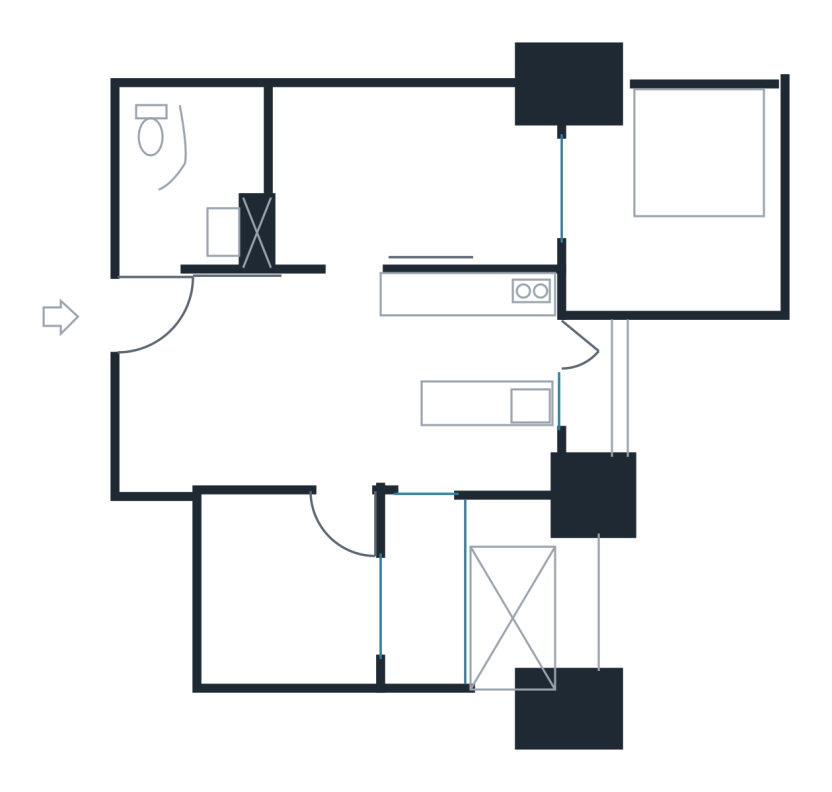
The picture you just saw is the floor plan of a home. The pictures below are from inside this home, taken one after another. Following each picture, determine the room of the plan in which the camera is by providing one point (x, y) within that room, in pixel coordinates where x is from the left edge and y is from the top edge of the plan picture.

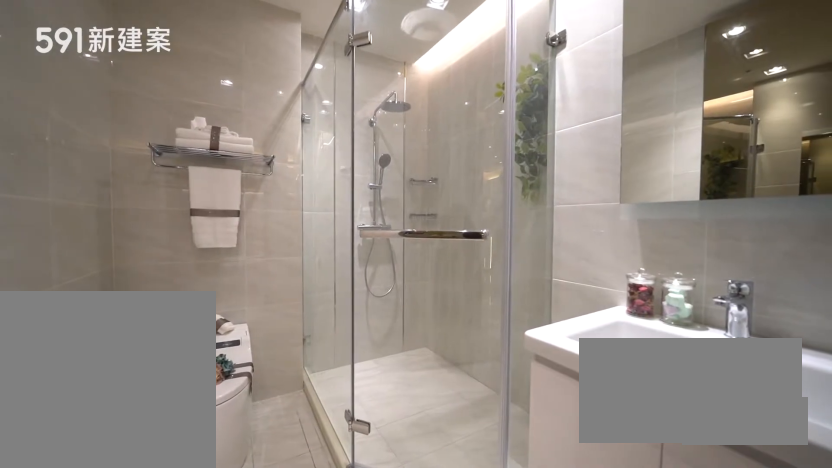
(201, 174)
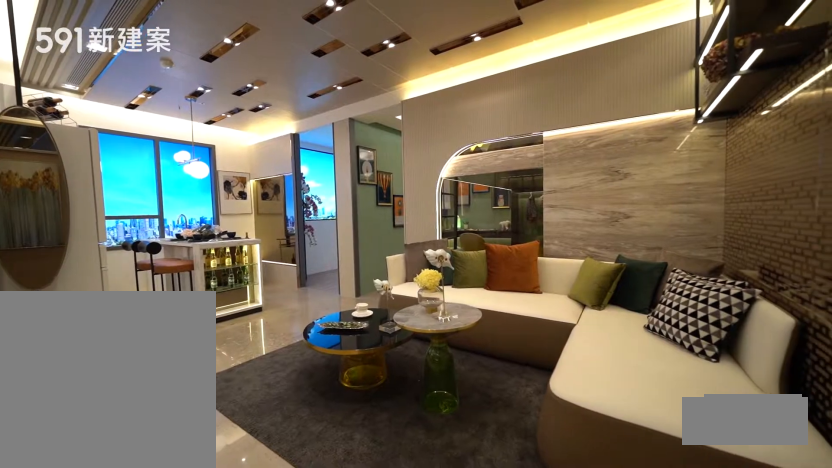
(250, 382)
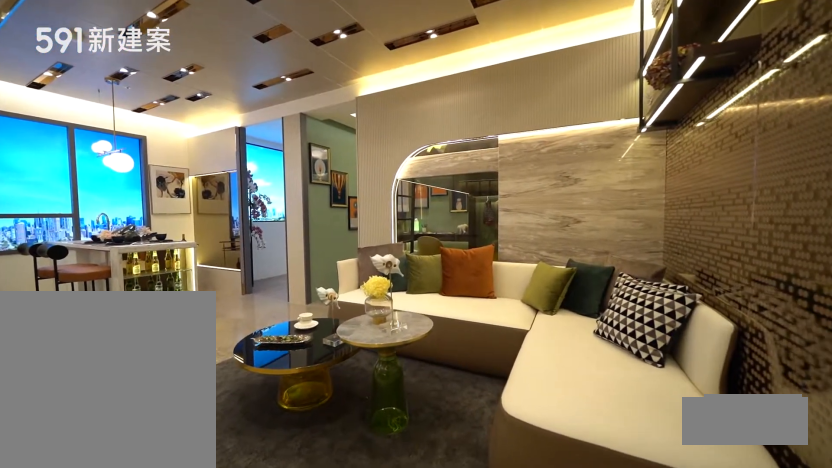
(250, 382)
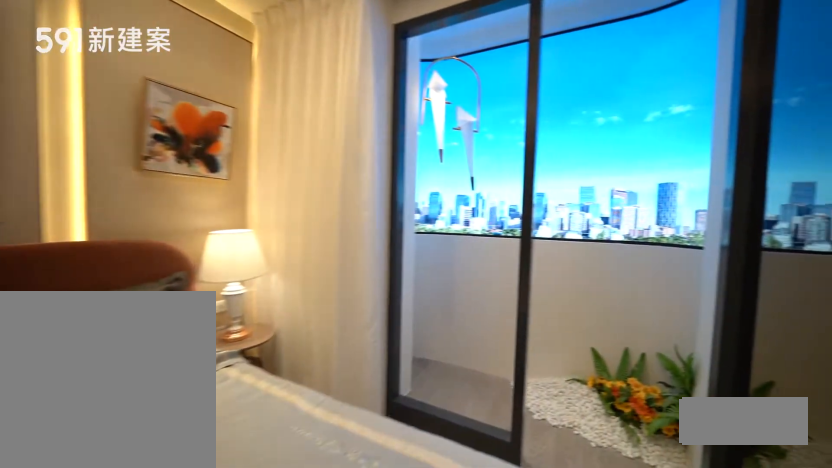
(417, 175)
